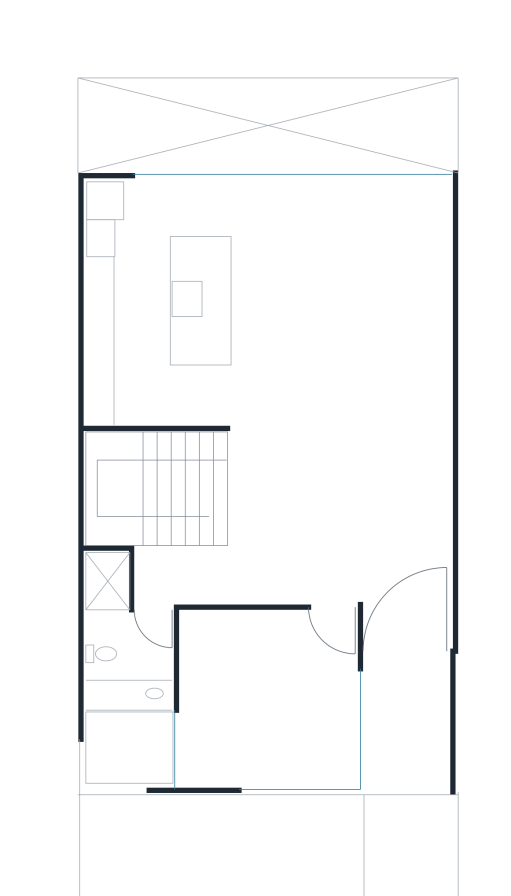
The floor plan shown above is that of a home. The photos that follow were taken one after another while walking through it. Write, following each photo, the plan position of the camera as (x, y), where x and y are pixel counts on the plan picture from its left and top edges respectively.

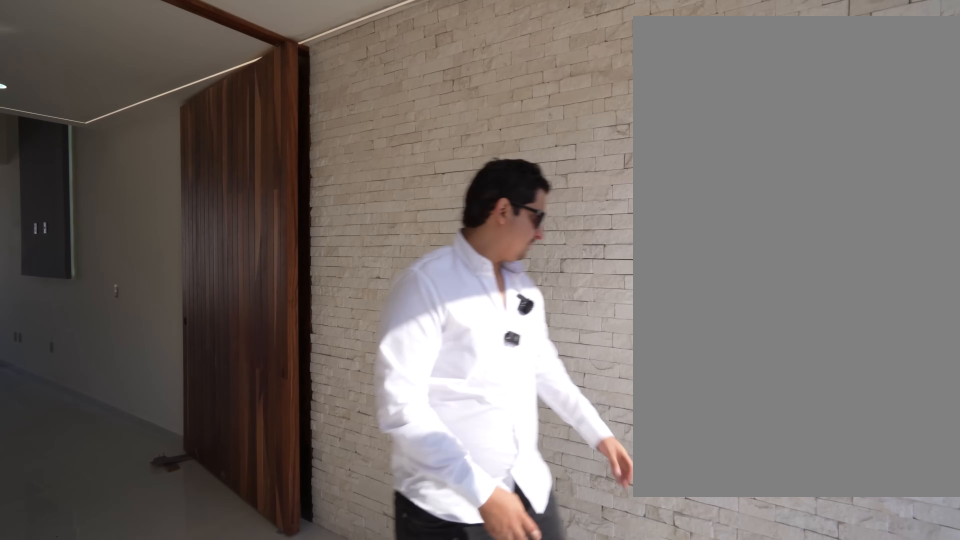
(407, 754)
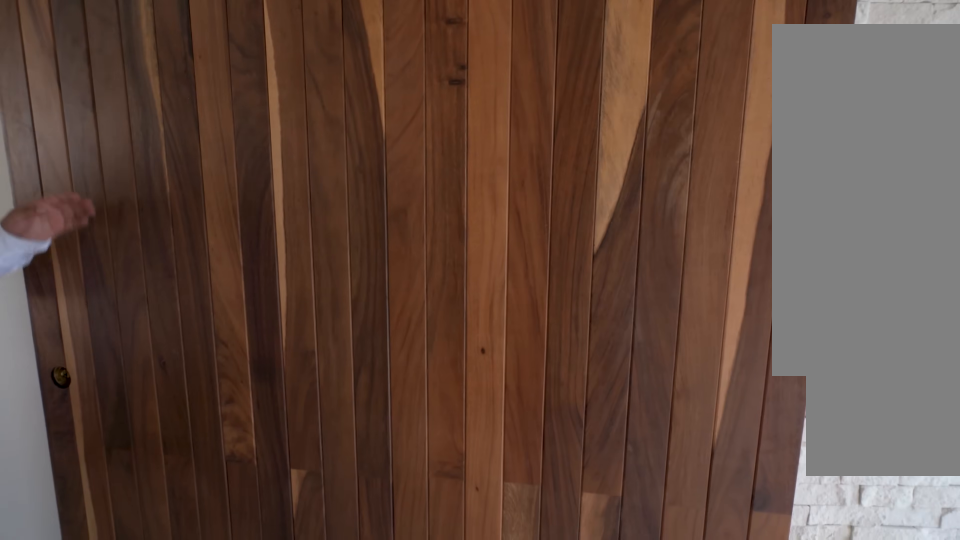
(407, 647)
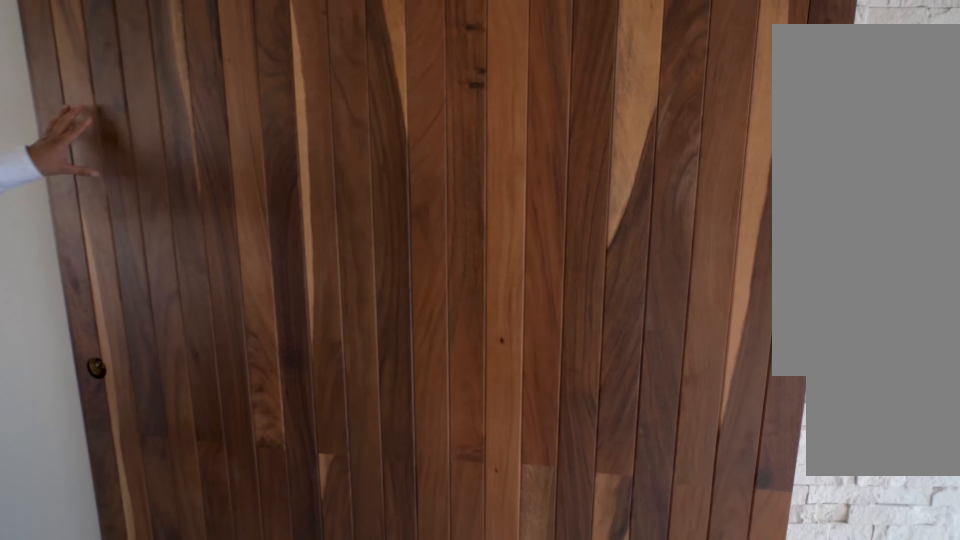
(407, 640)
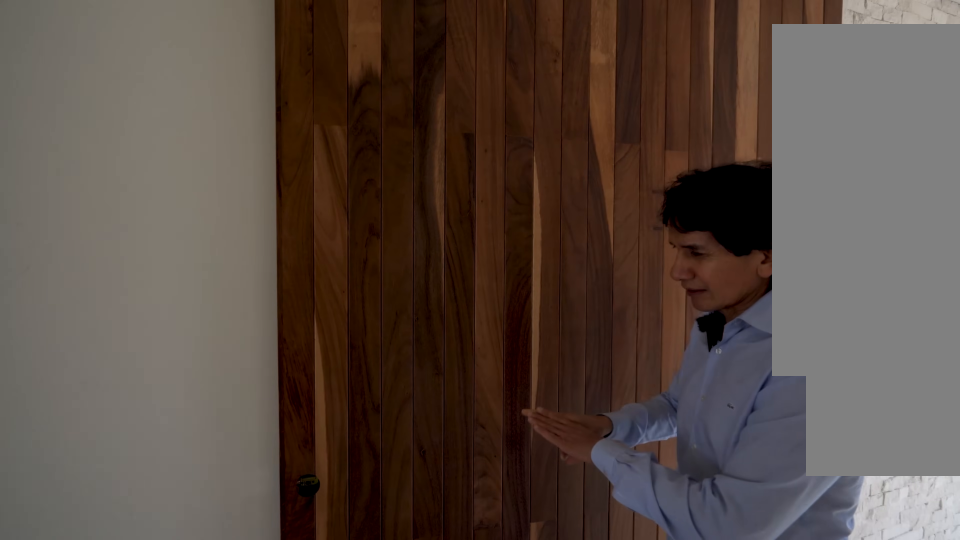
(407, 631)
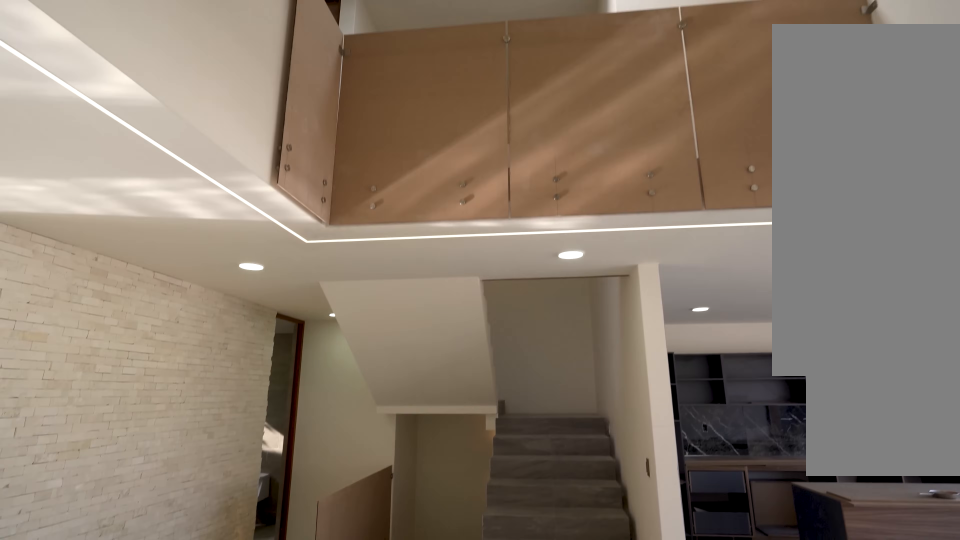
(415, 473)
